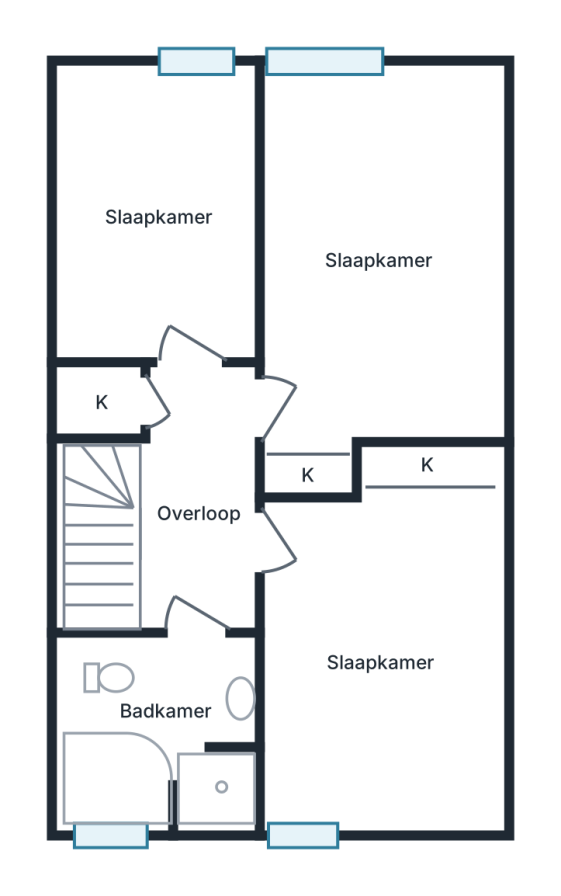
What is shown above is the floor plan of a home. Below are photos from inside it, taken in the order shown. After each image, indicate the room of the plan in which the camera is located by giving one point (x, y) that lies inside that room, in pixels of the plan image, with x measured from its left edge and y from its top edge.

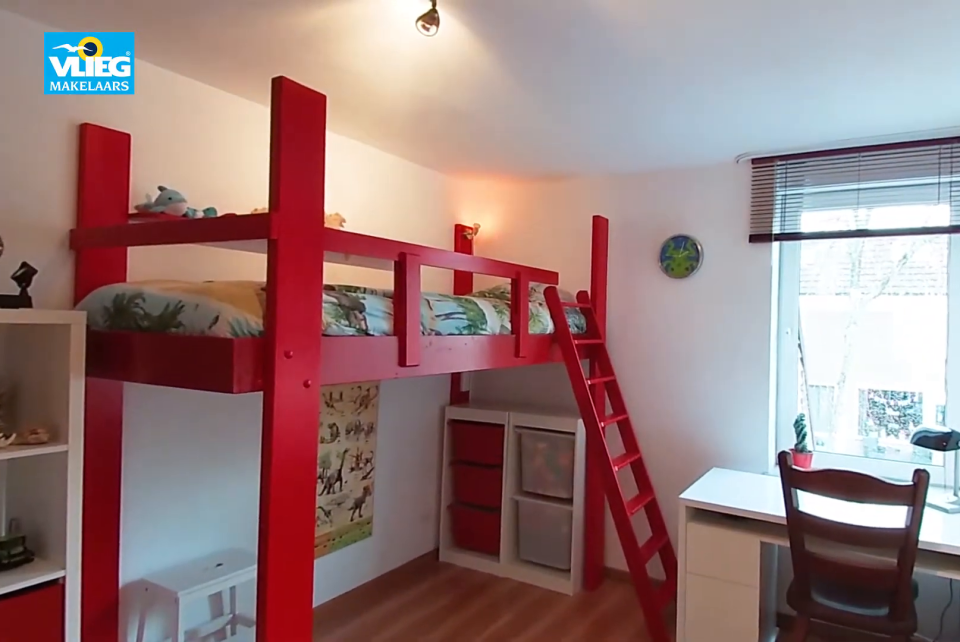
(382, 659)
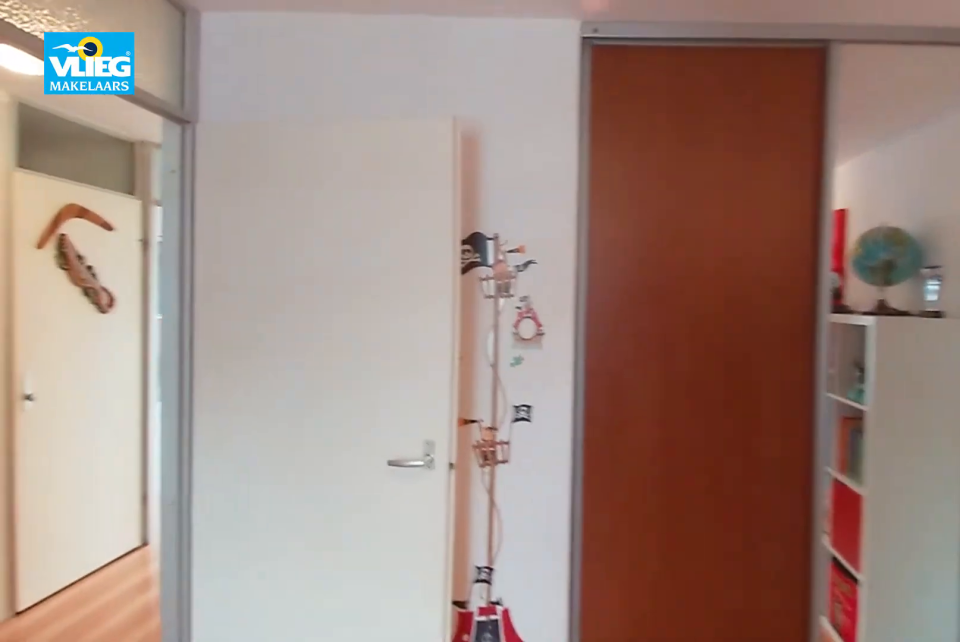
(381, 659)
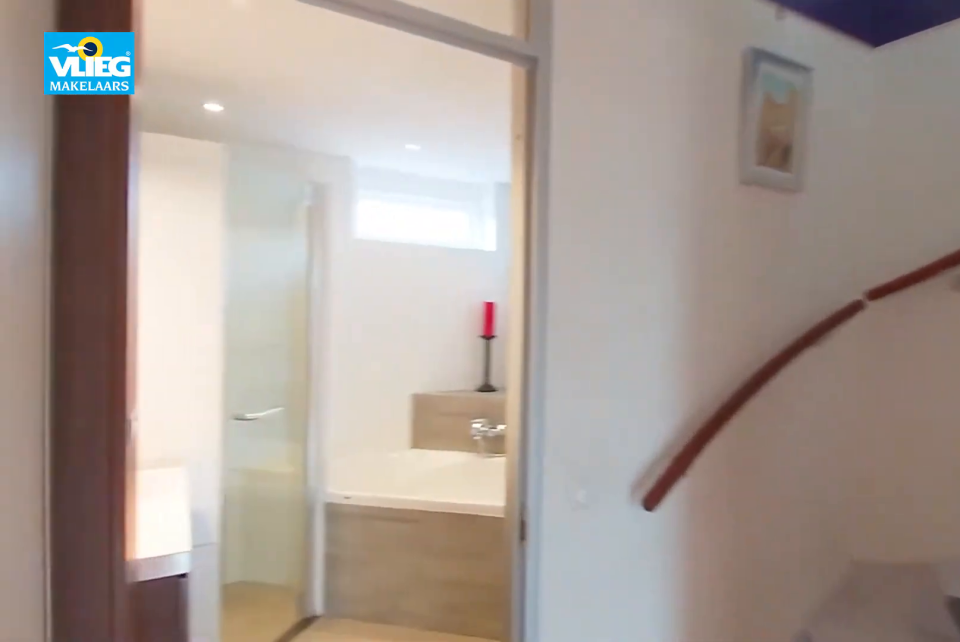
(197, 498)
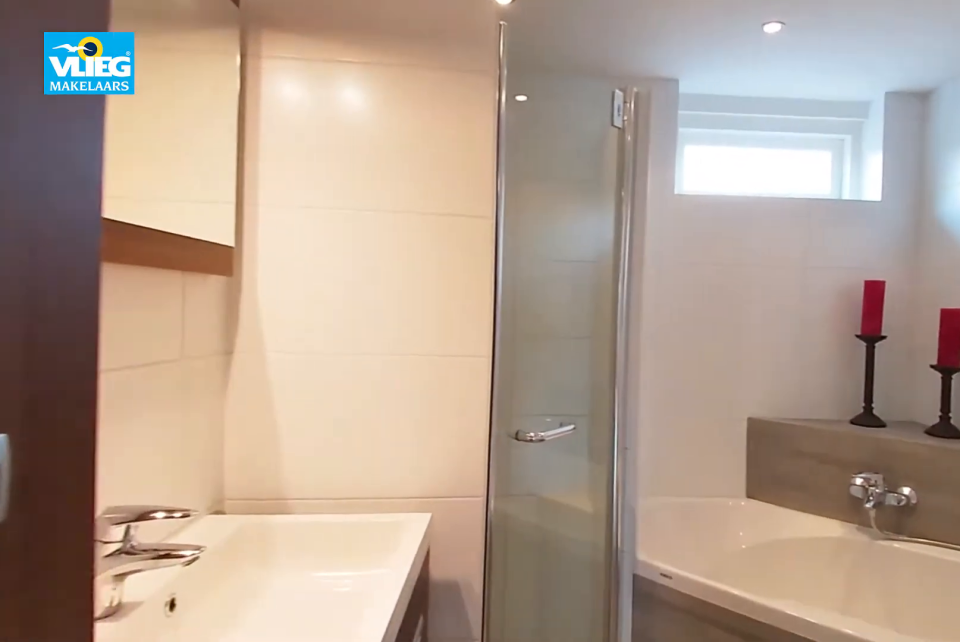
(158, 730)
